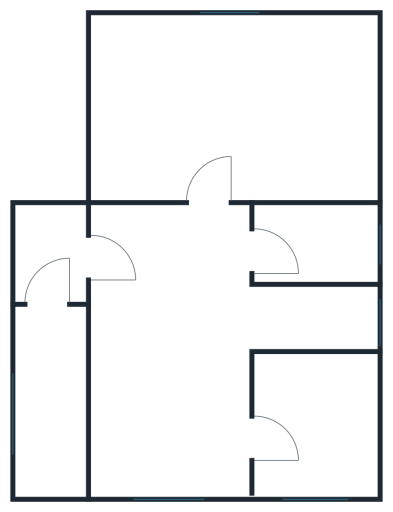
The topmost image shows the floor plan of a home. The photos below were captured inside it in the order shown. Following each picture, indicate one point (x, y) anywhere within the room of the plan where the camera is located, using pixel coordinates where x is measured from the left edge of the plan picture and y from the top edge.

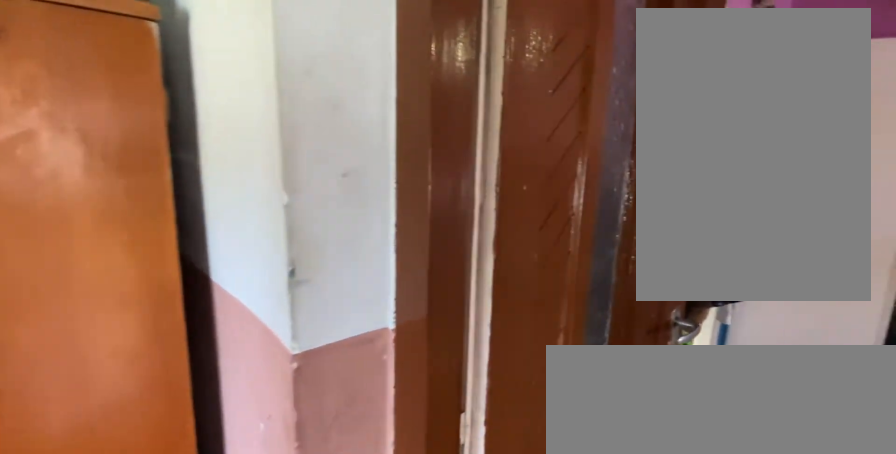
(53, 258)
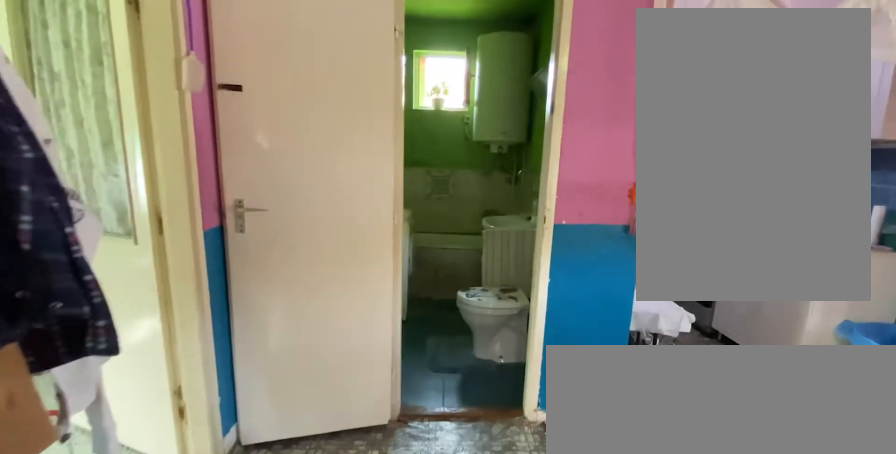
(174, 366)
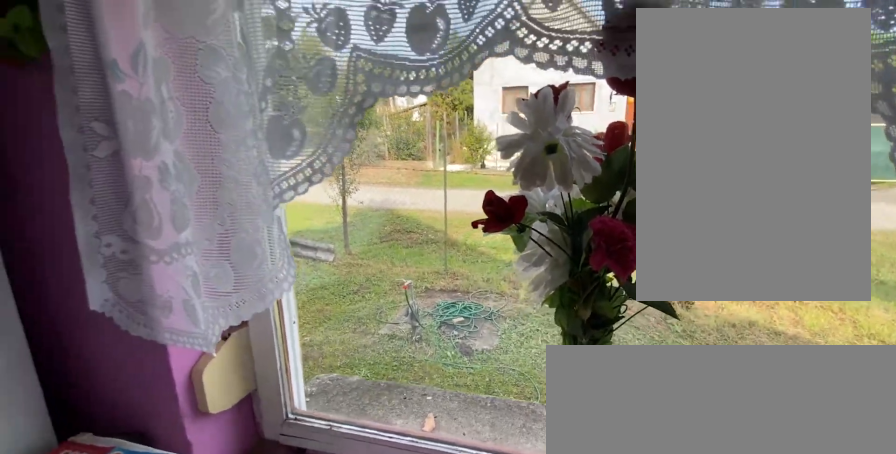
(174, 365)
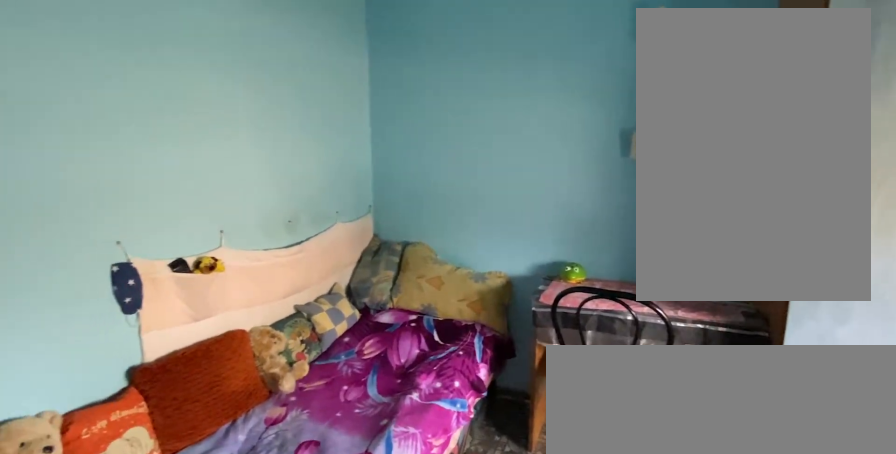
(314, 429)
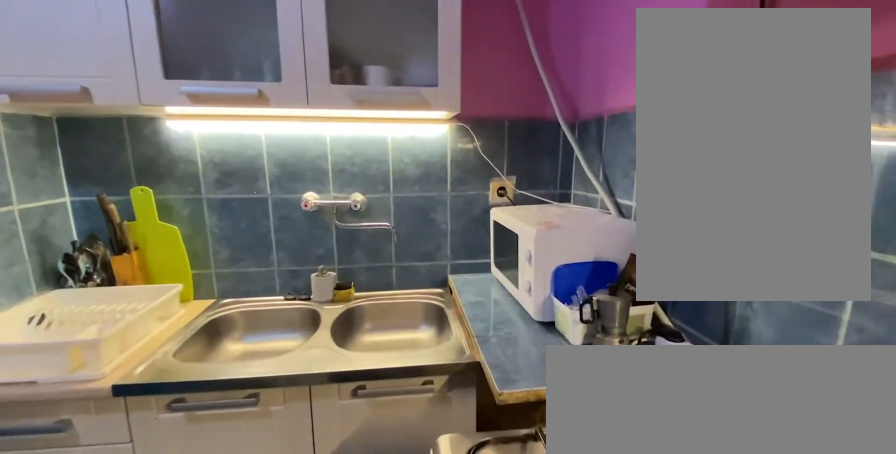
(314, 319)
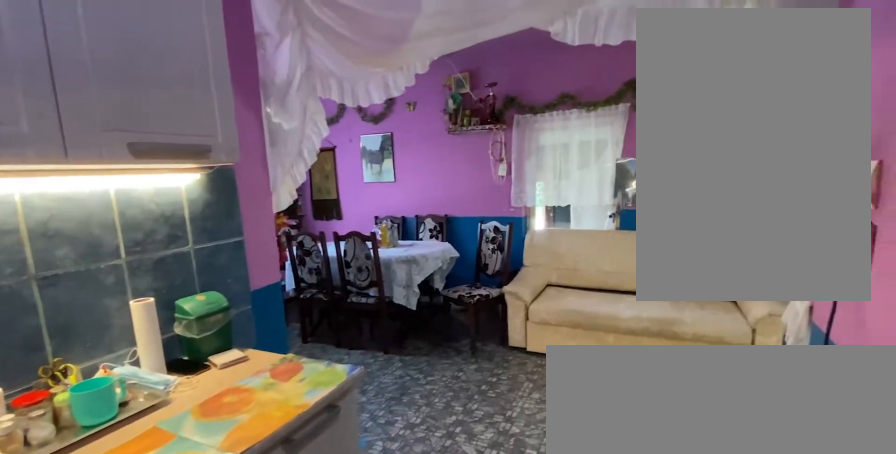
(314, 319)
